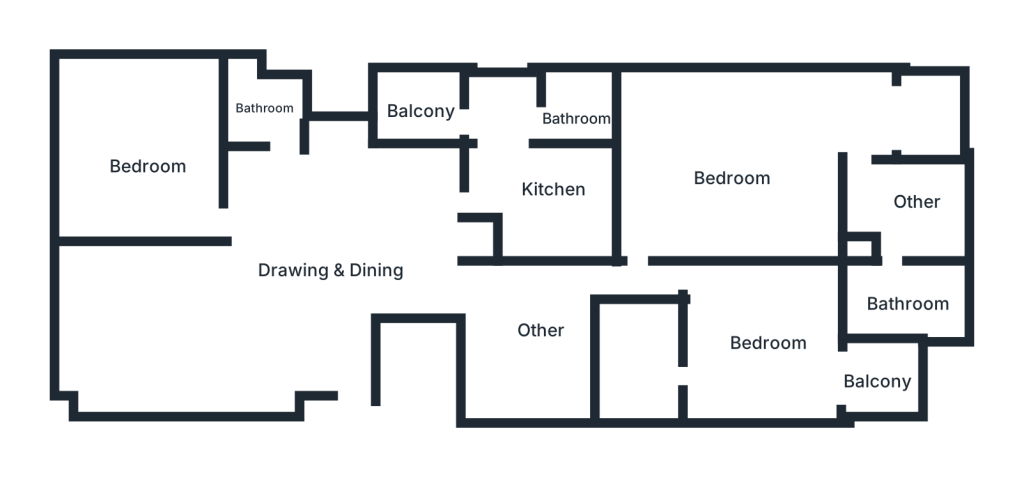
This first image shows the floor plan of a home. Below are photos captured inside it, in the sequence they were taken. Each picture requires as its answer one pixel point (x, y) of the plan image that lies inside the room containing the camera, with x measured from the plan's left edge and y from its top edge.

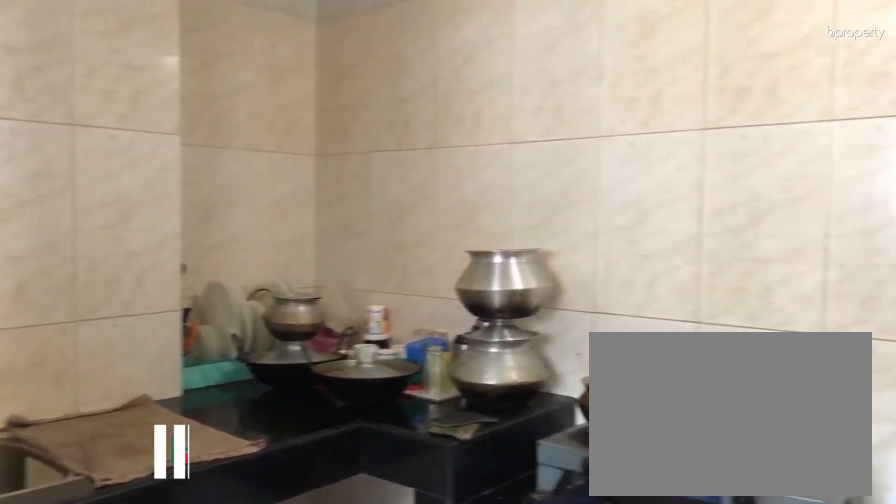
(559, 188)
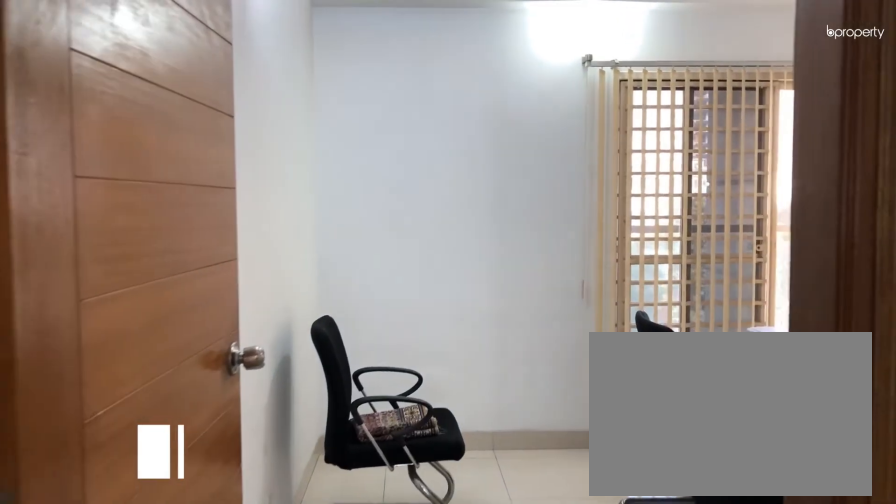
(717, 287)
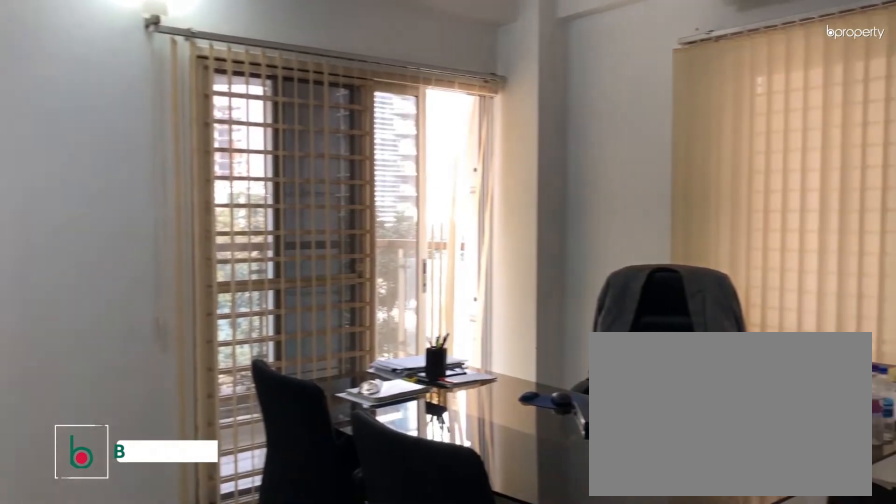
(769, 342)
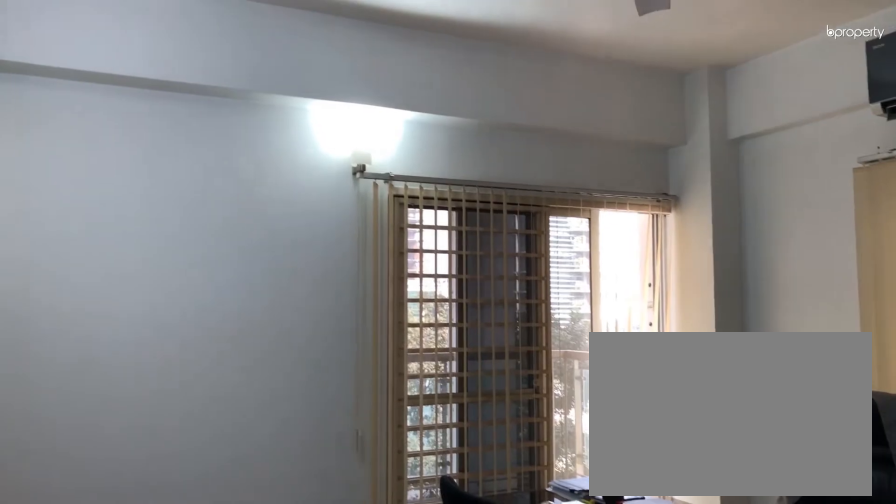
(769, 342)
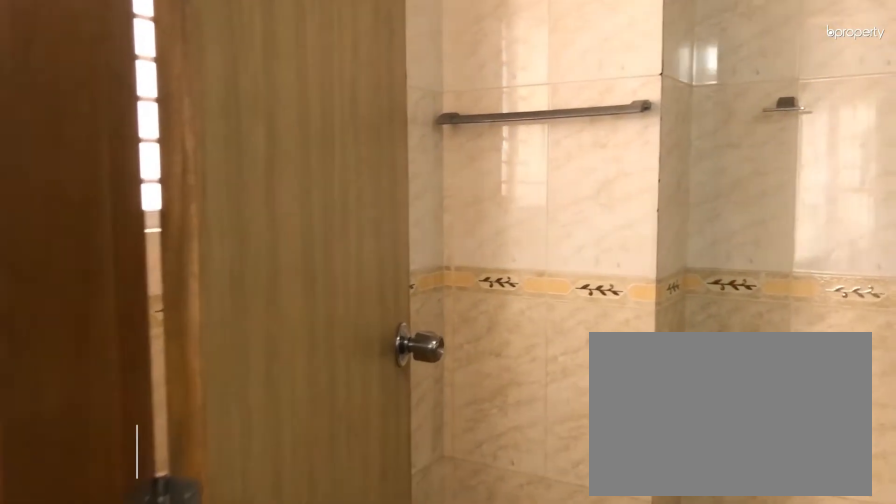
(643, 360)
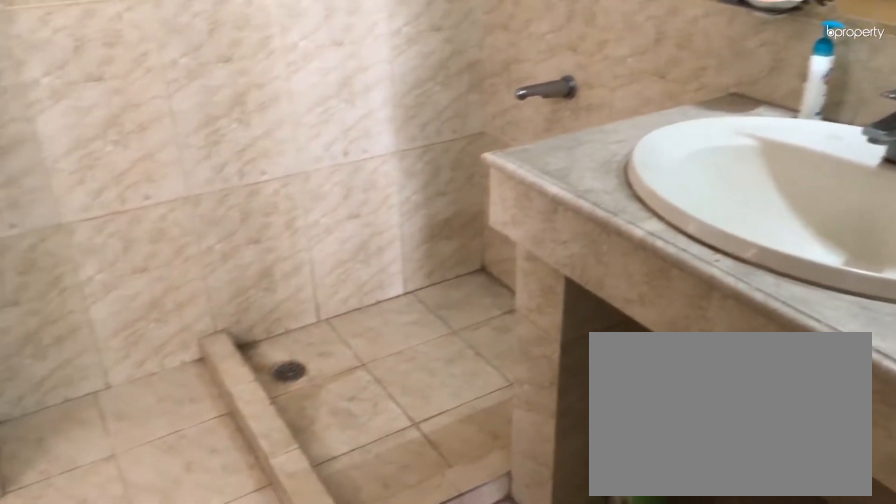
(643, 360)
